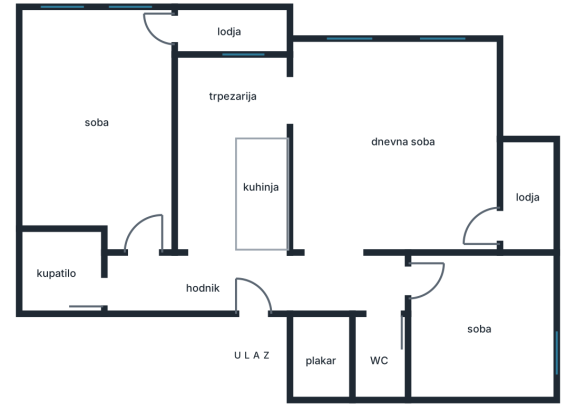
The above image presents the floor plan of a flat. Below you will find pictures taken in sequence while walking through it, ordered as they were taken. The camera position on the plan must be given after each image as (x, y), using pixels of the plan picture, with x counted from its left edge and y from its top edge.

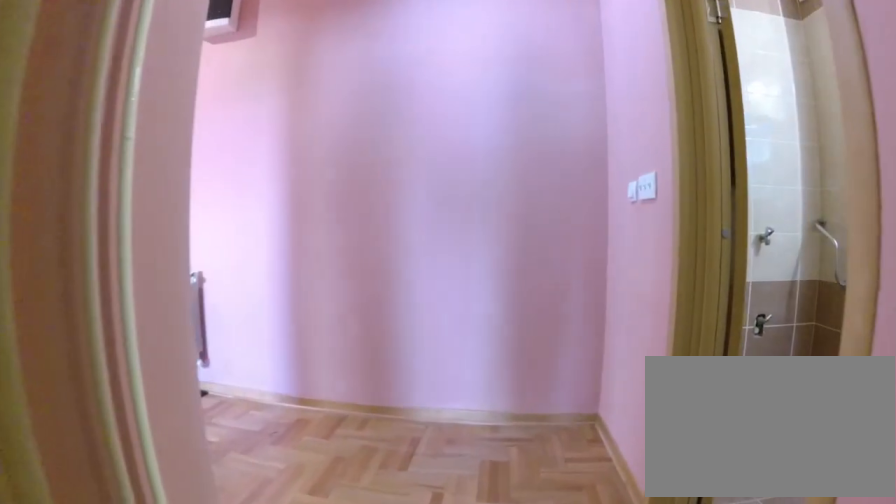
(143, 227)
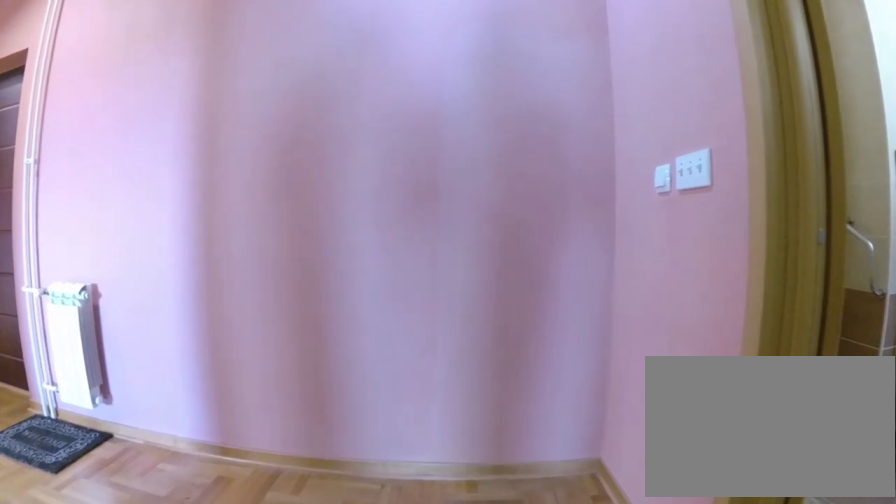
(142, 246)
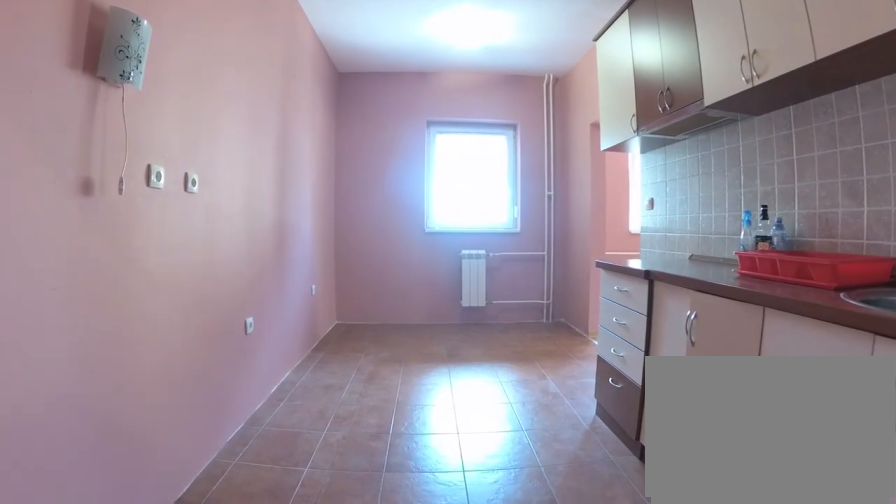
(208, 263)
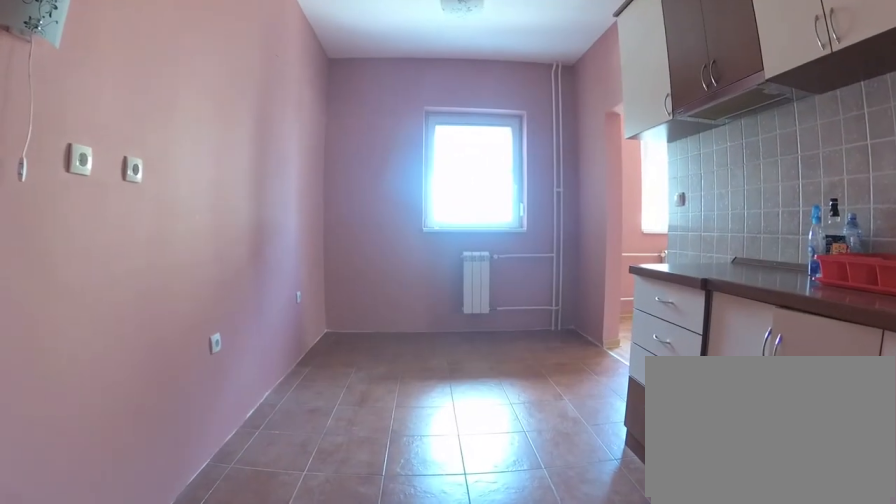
(208, 246)
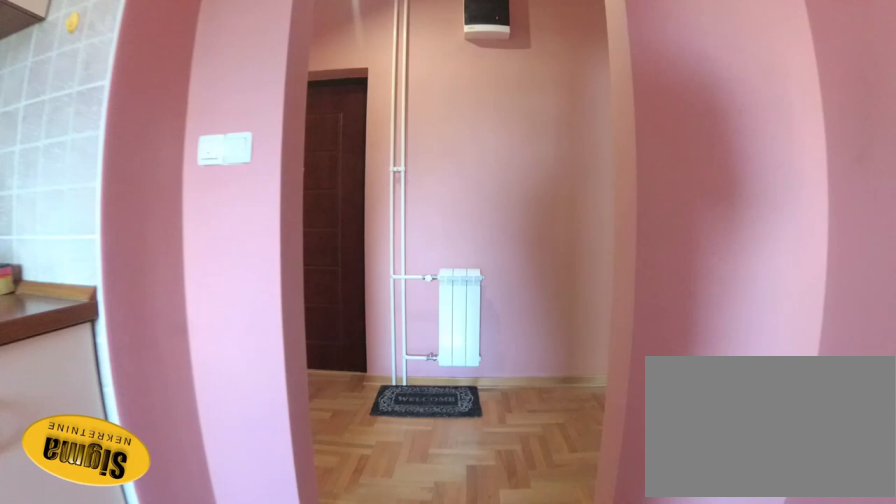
(206, 195)
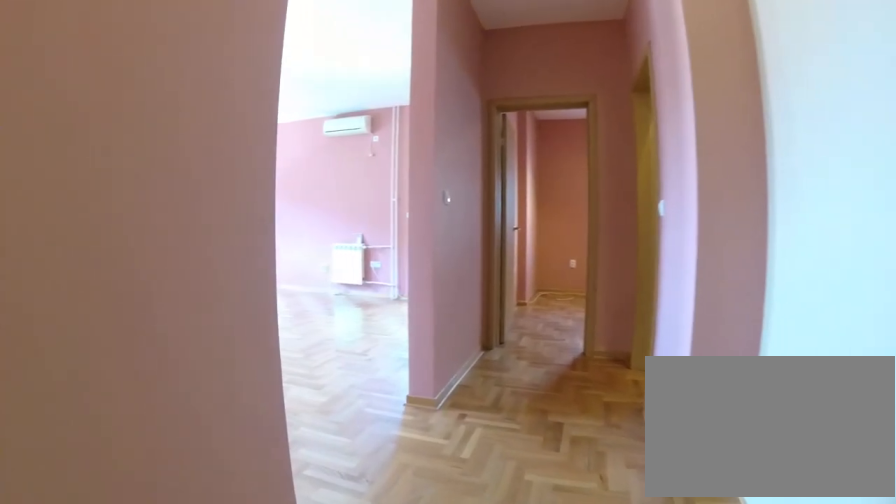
(243, 284)
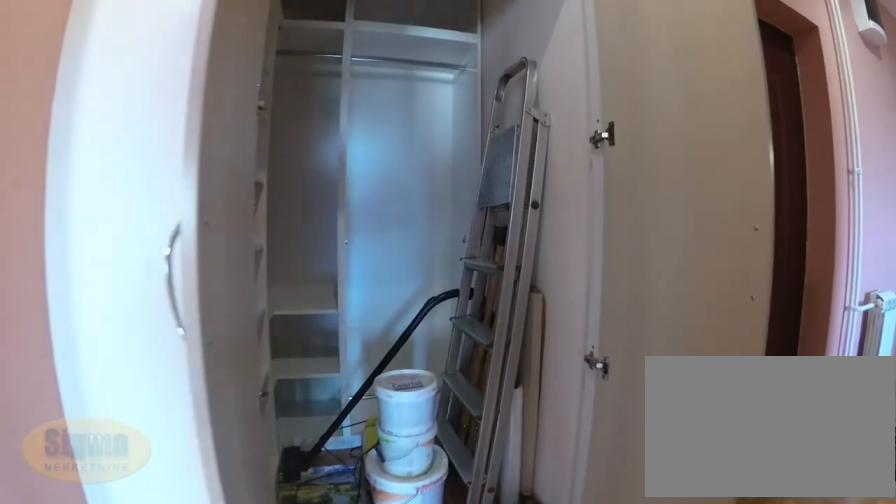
(335, 258)
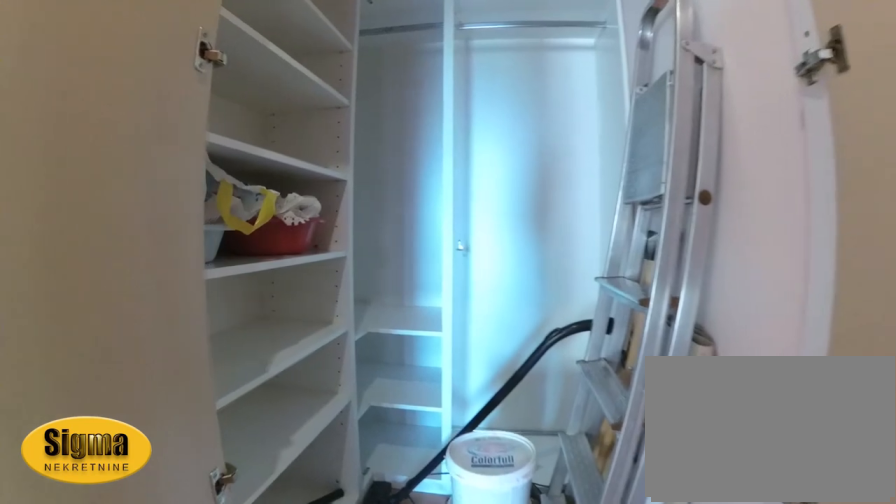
(331, 277)
